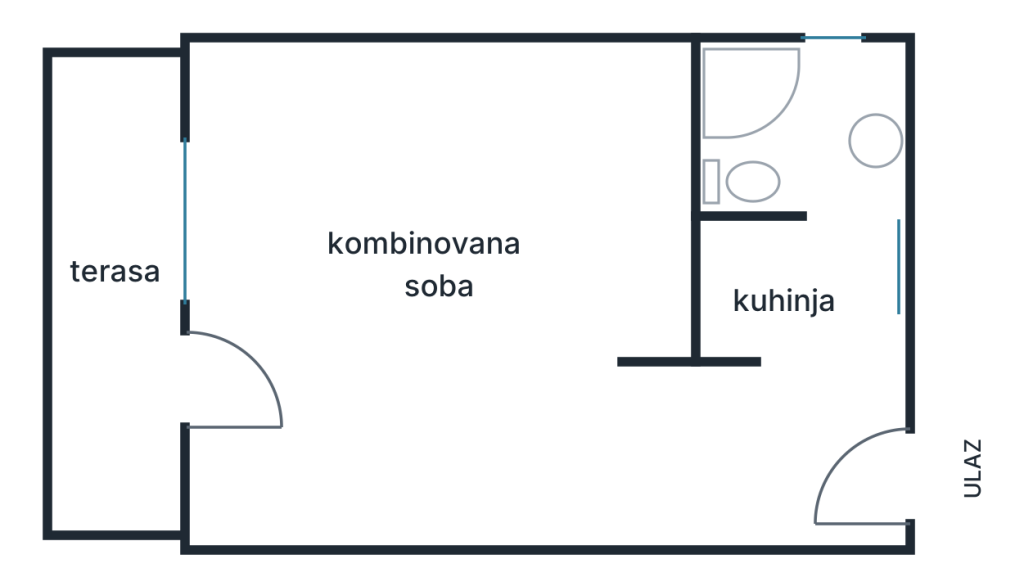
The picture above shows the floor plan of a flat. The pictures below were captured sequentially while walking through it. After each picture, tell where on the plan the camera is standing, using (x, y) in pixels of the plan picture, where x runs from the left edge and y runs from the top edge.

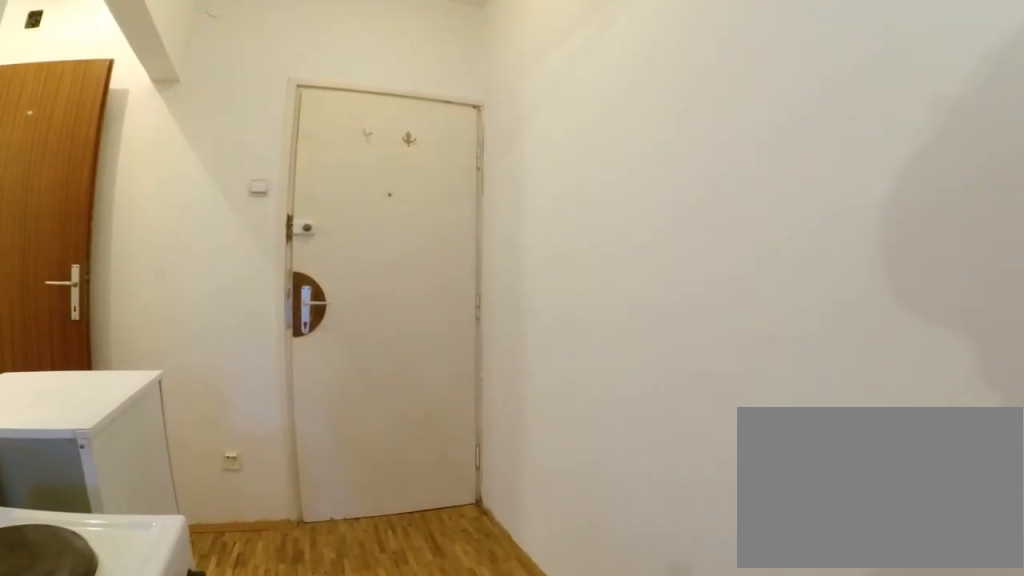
(635, 437)
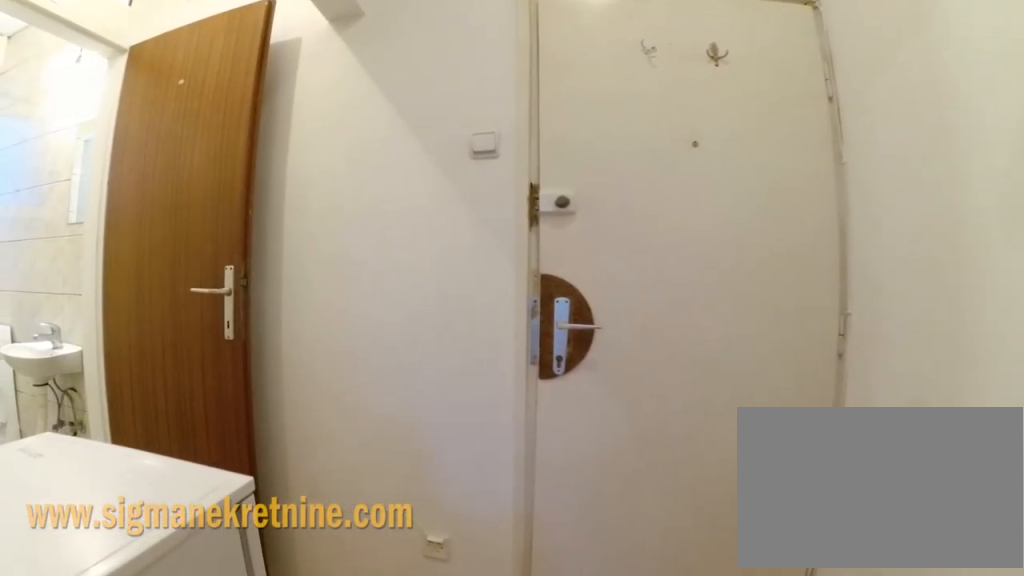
(734, 432)
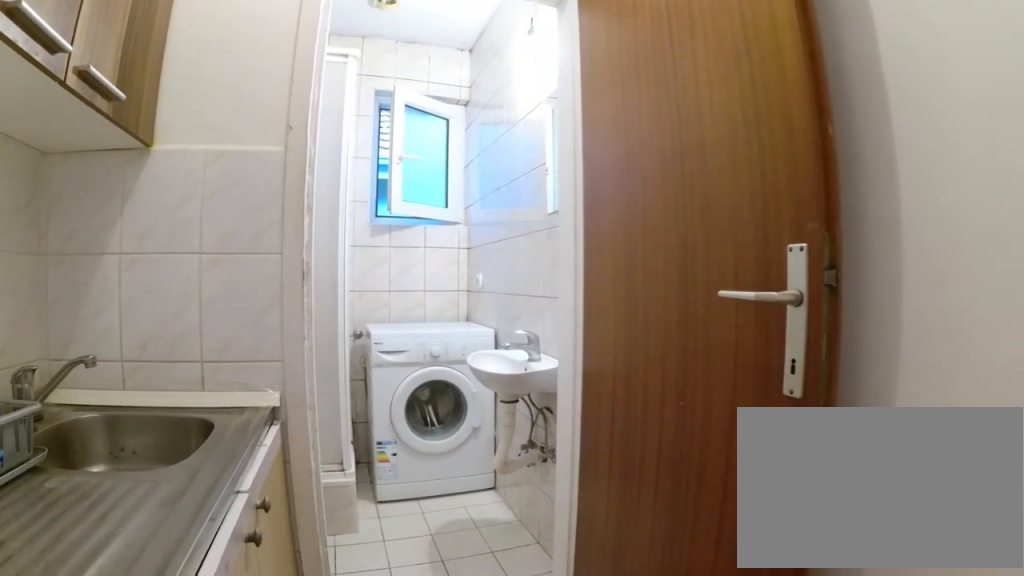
(808, 347)
